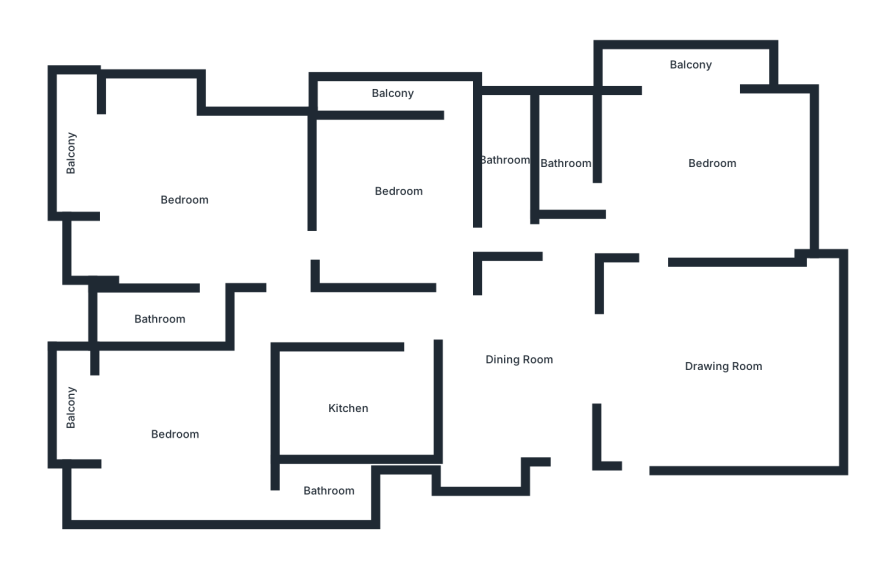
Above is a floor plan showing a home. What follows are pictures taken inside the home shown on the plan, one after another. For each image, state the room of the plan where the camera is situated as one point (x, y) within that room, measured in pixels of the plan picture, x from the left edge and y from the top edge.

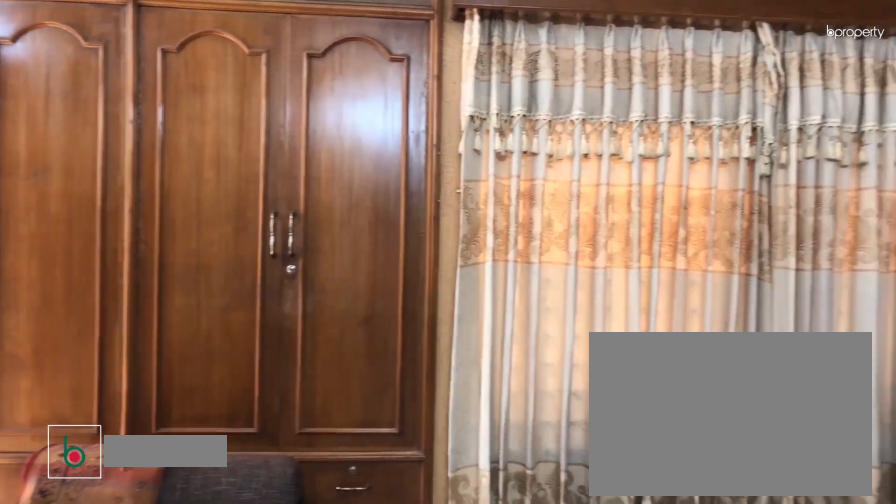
(187, 205)
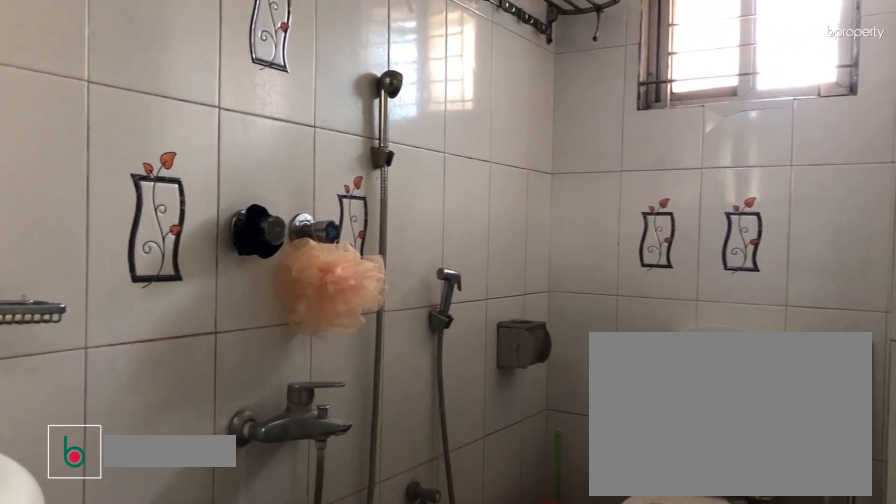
(162, 318)
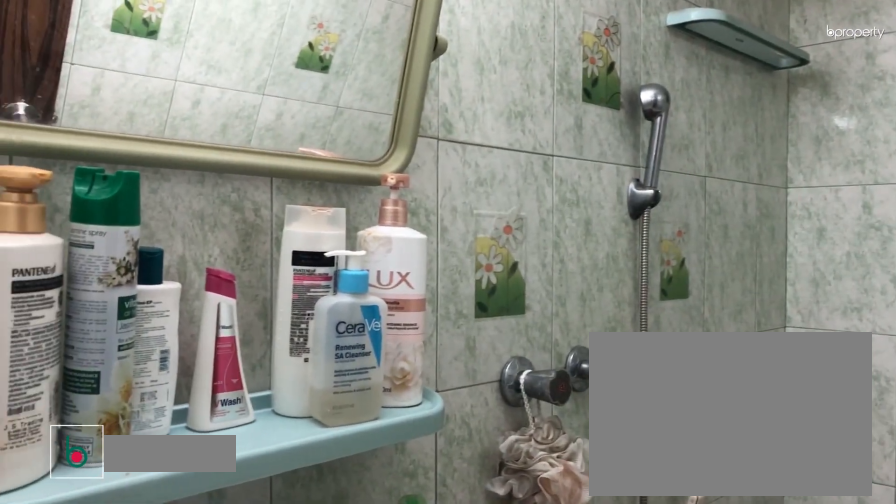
(328, 490)
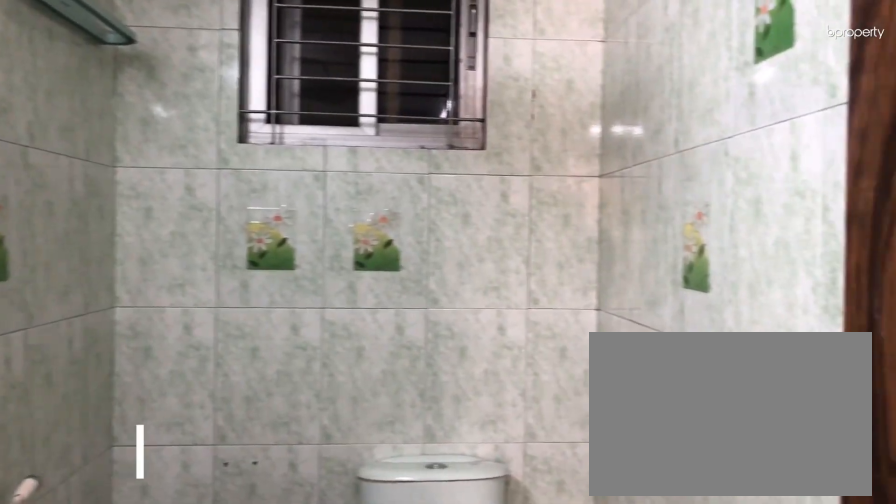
(328, 490)
